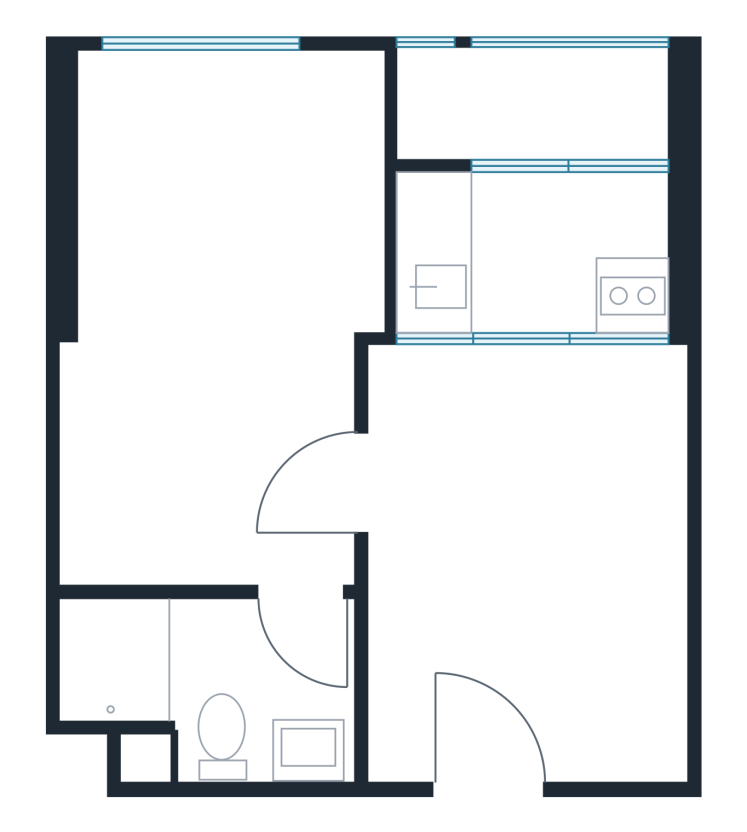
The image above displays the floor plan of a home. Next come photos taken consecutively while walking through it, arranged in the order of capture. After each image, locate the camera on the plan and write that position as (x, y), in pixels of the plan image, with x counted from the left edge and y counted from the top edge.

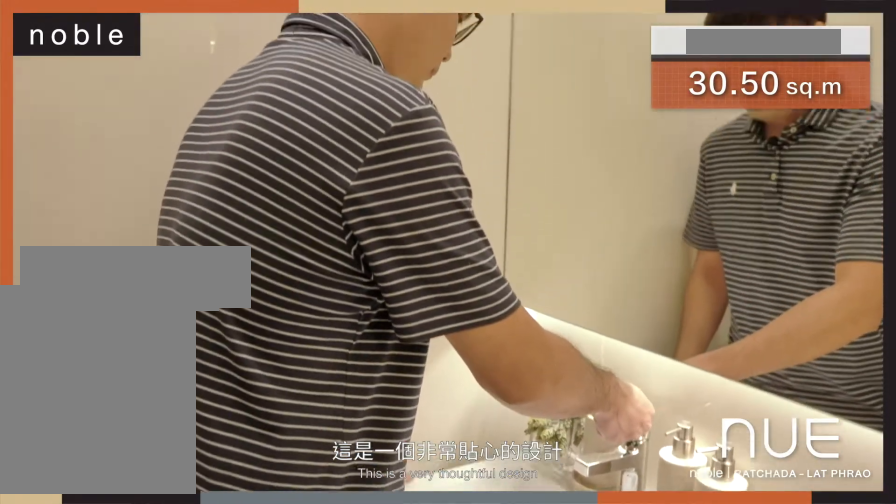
(321, 591)
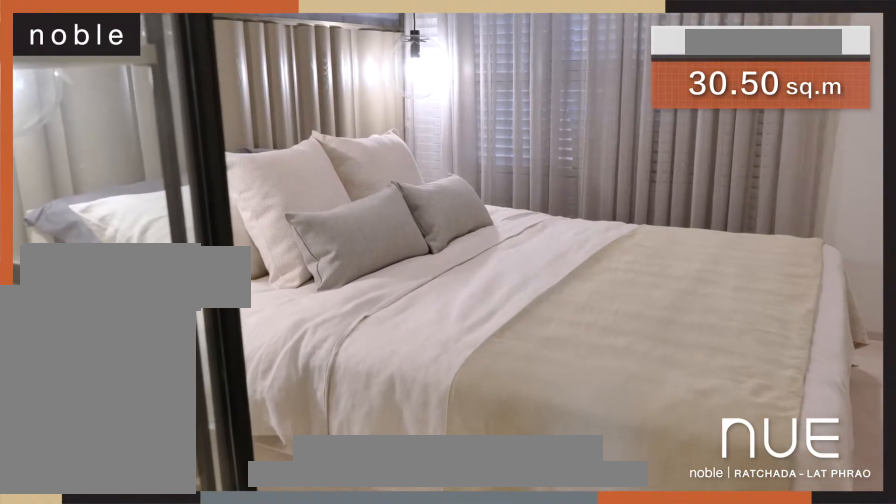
(310, 422)
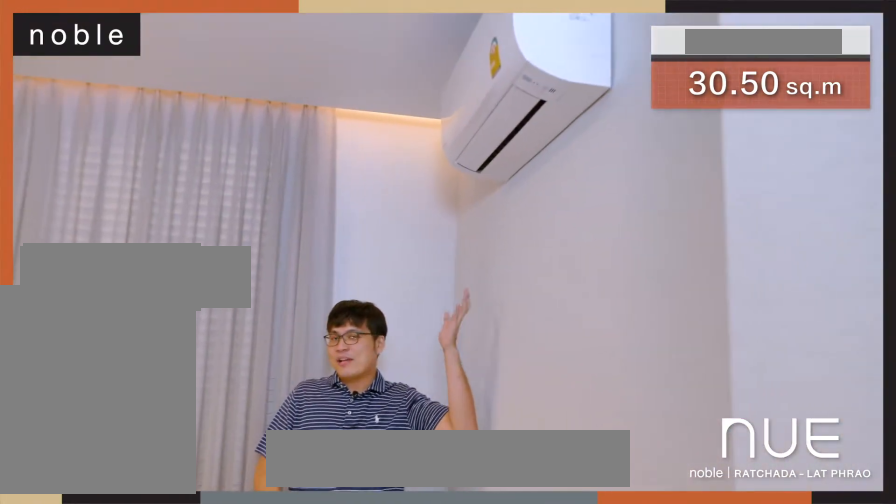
(317, 415)
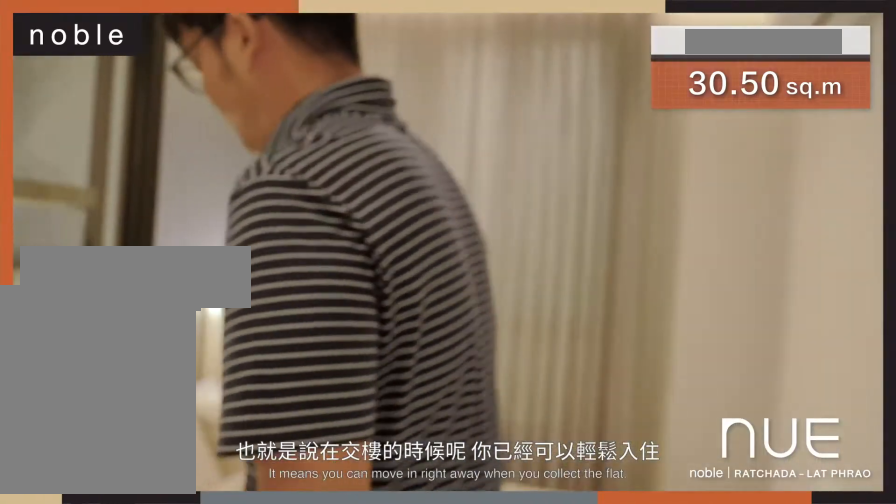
(310, 423)
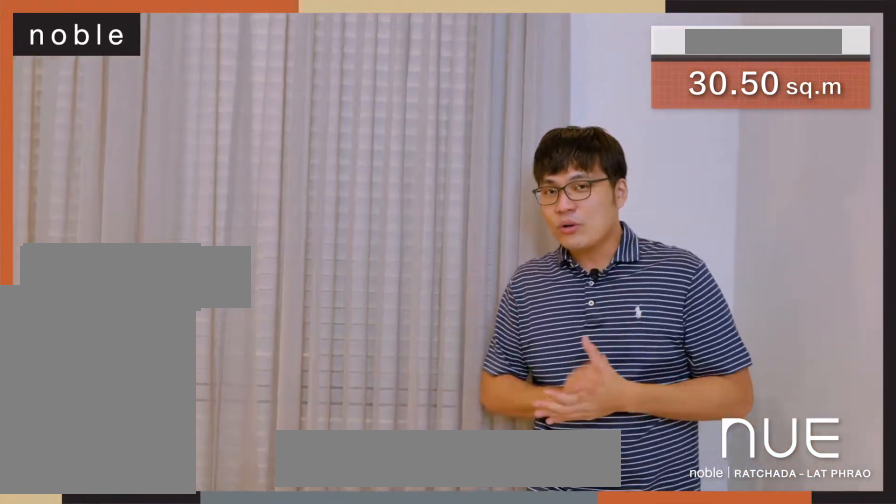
(311, 420)
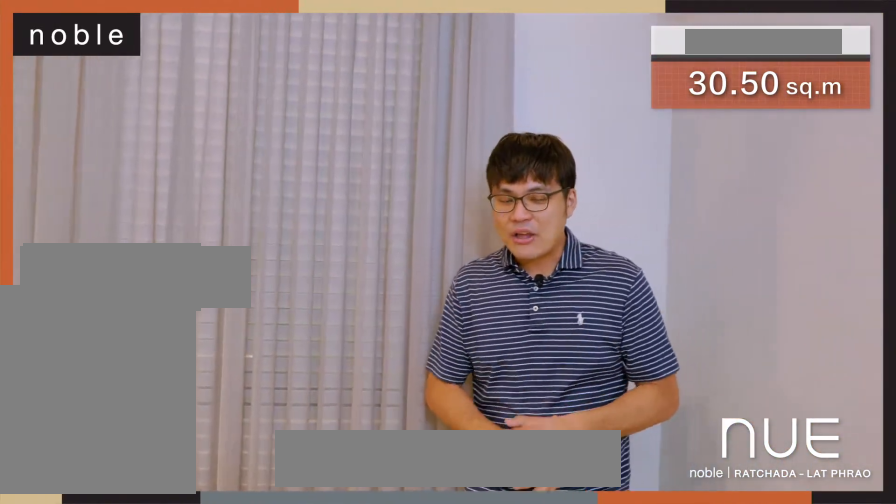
(308, 419)
